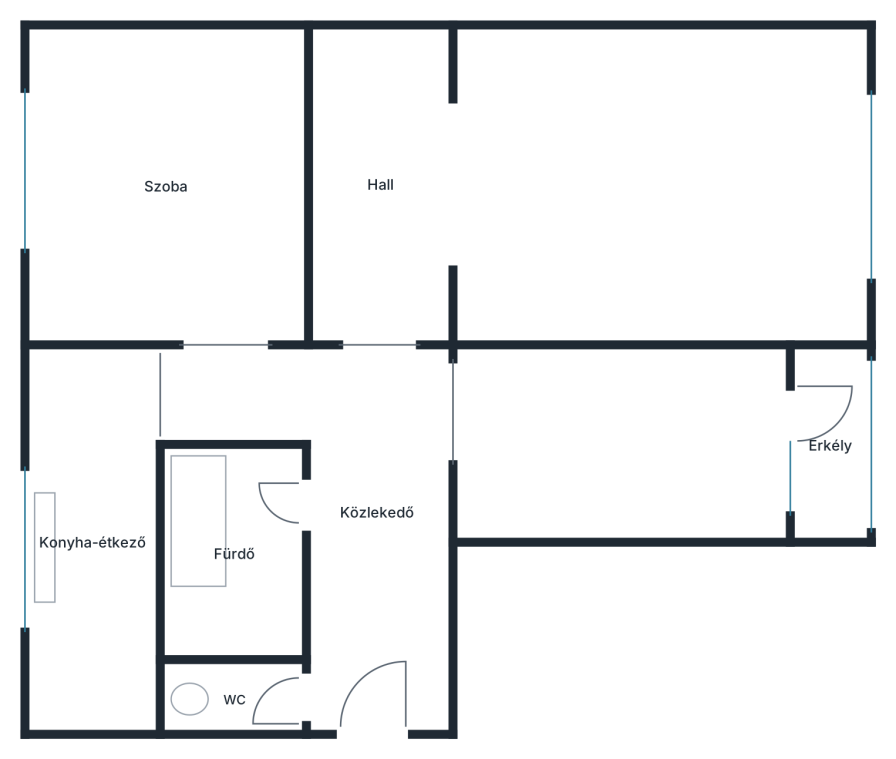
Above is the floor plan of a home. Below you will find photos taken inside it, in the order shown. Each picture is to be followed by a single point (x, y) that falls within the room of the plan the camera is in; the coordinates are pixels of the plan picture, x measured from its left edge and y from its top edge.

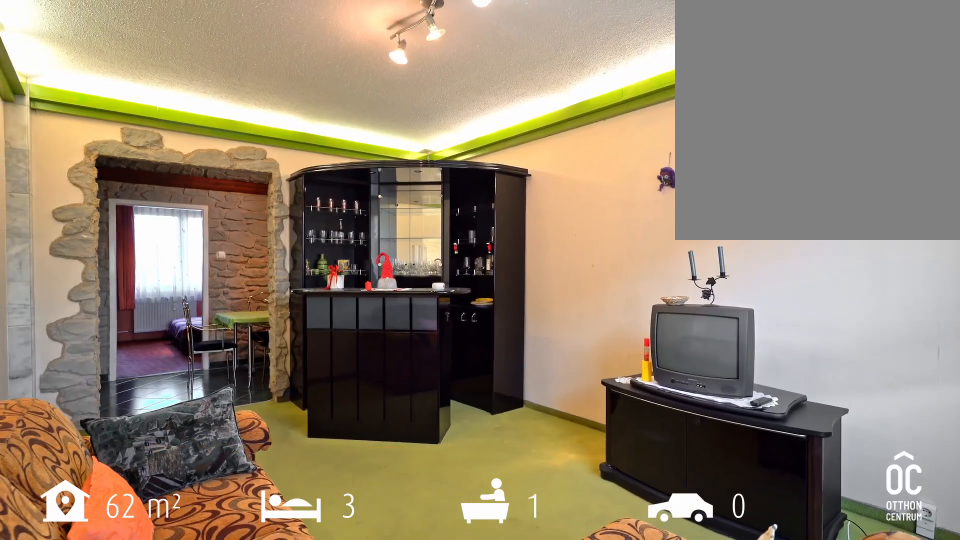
(652, 197)
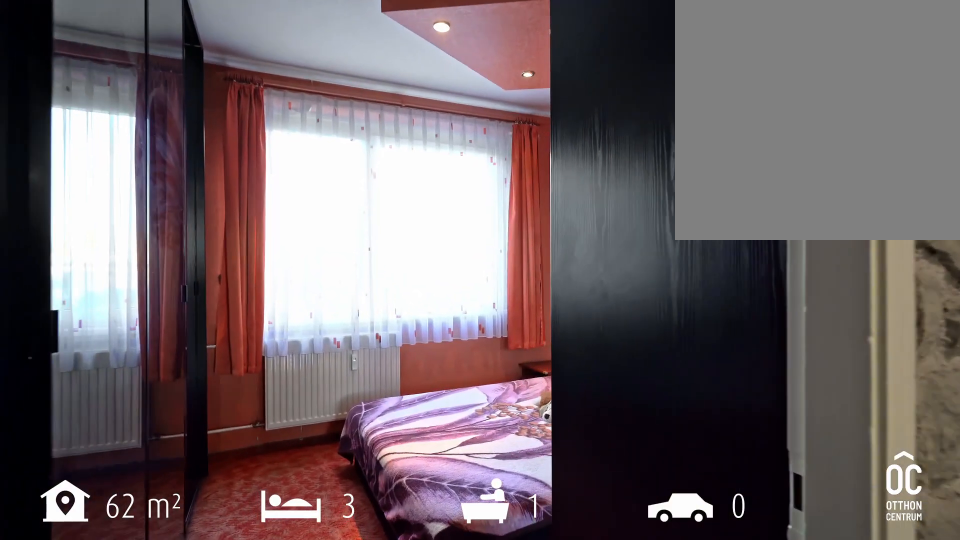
(183, 201)
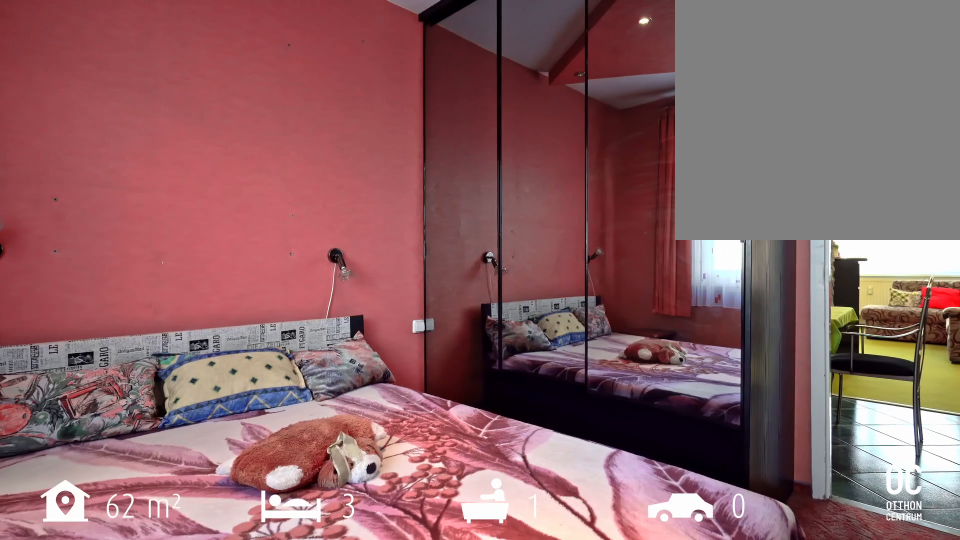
(183, 201)
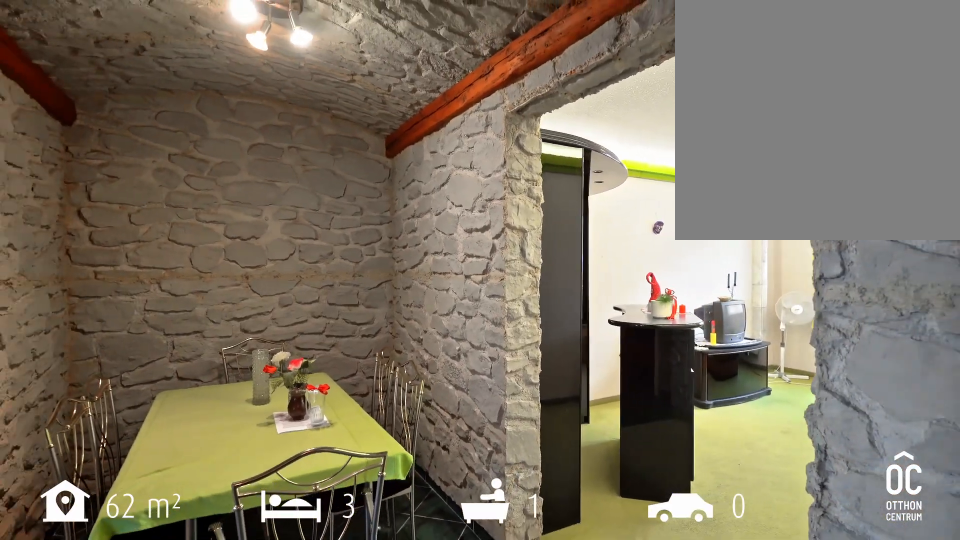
(383, 185)
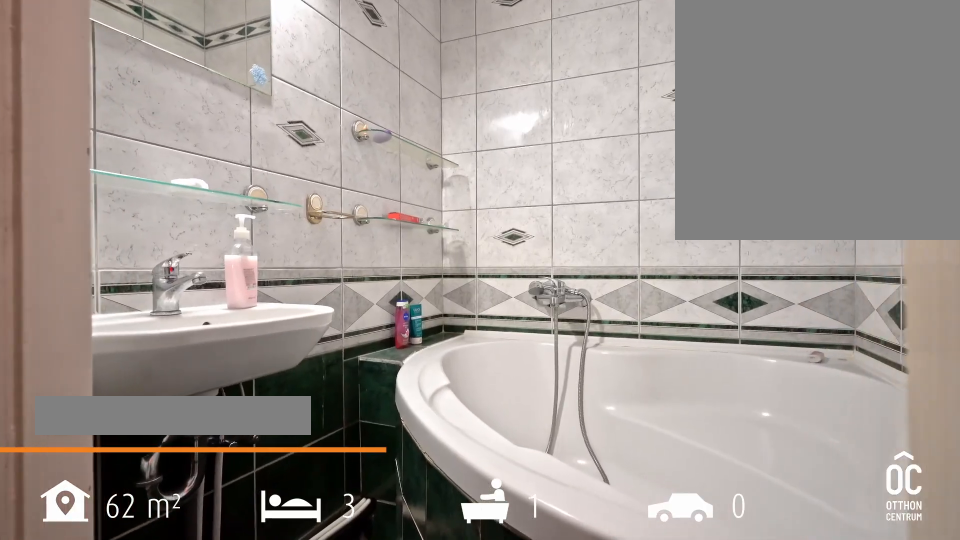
(234, 545)
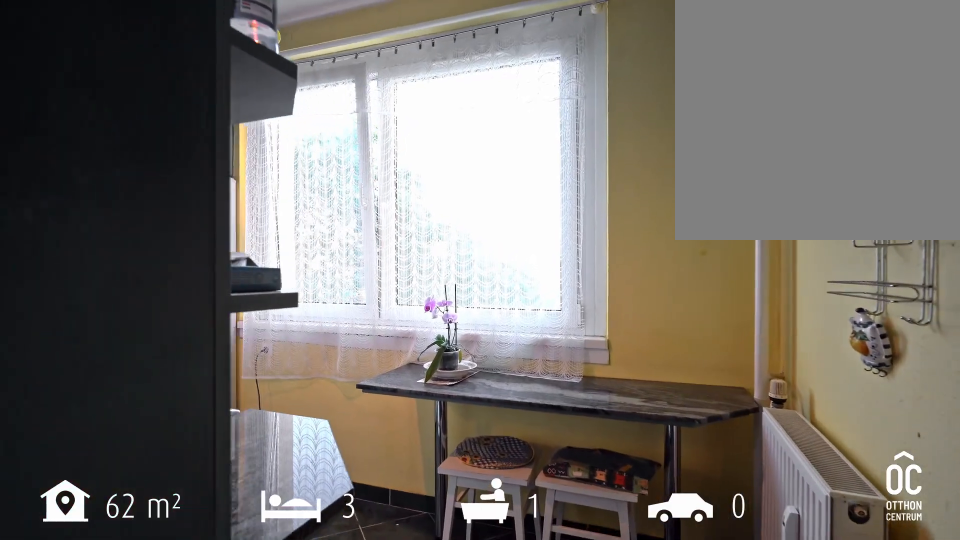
(100, 546)
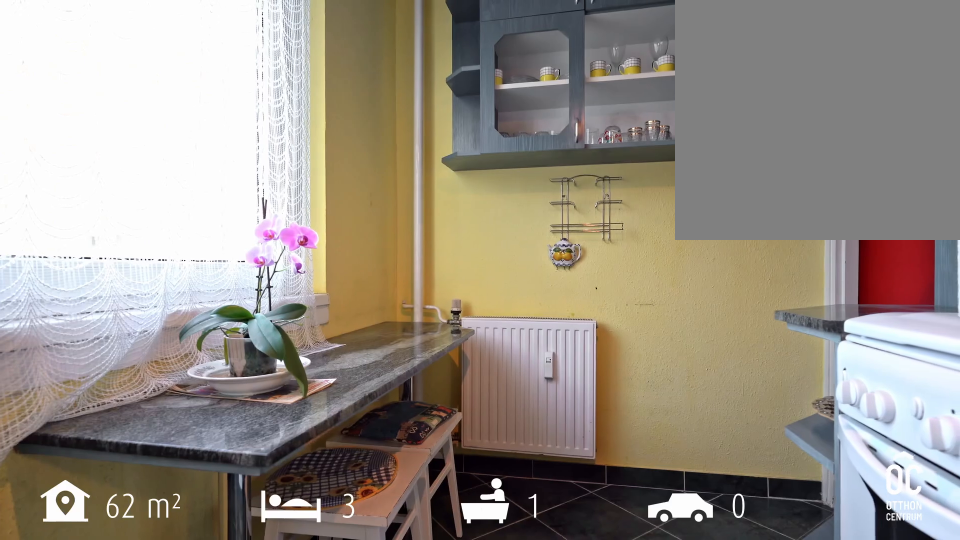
(101, 546)
